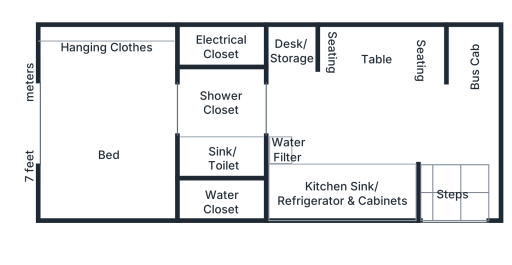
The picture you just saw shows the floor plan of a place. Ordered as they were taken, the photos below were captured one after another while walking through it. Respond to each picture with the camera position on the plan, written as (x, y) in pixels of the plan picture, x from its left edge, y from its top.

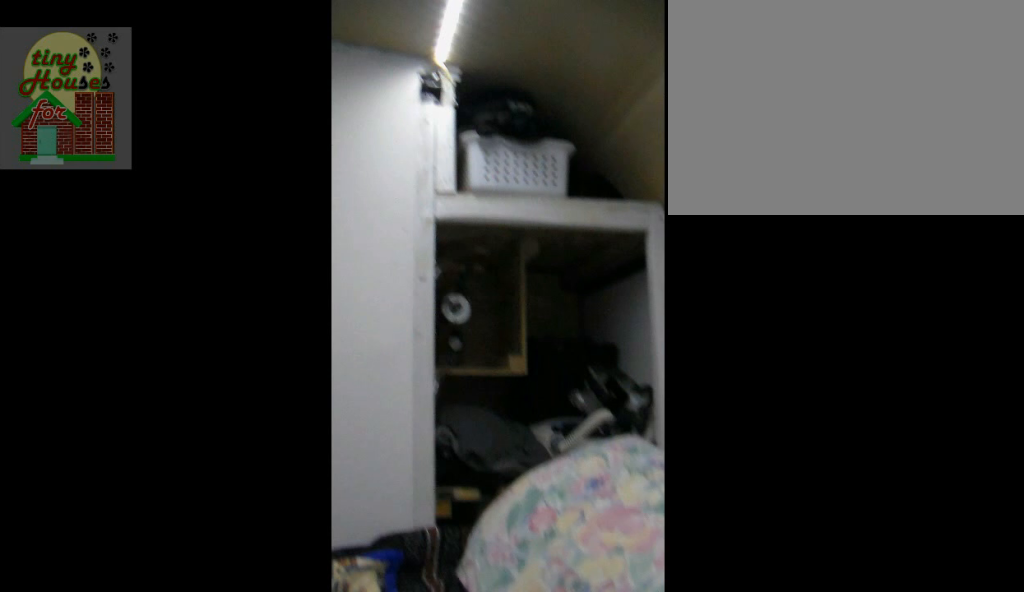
(50, 123)
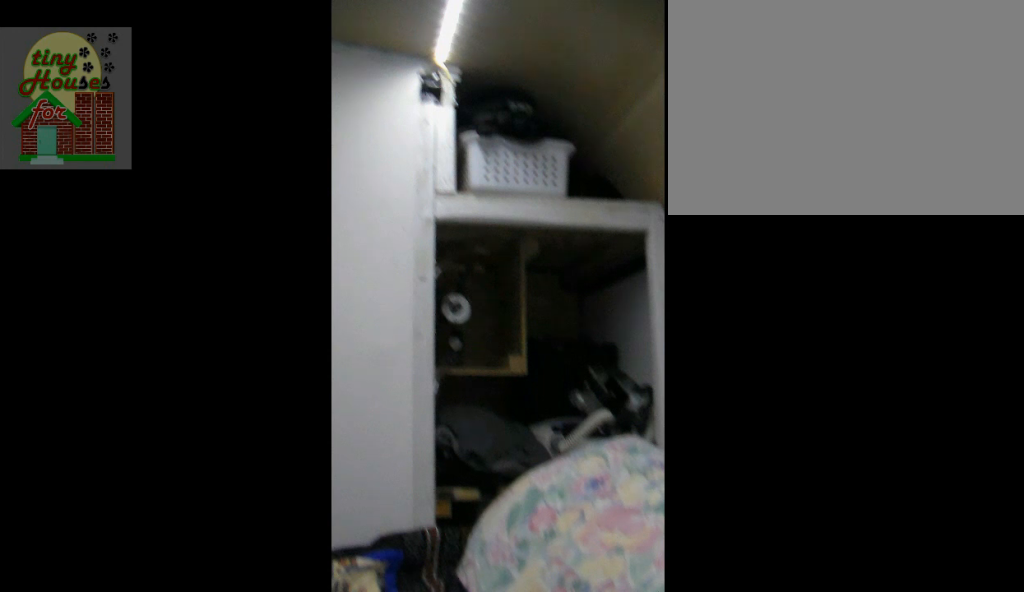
(49, 124)
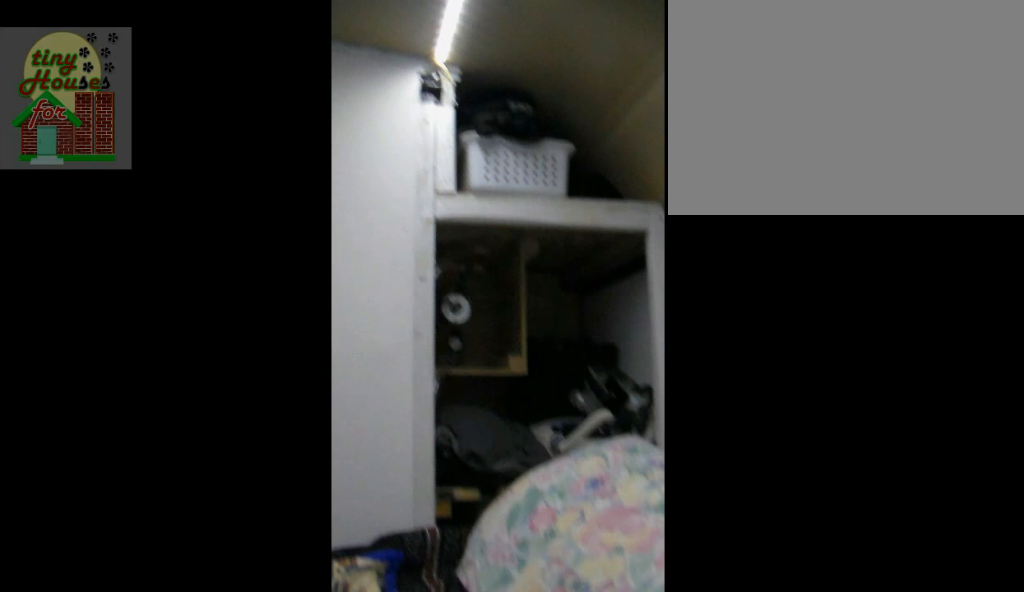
(47, 122)
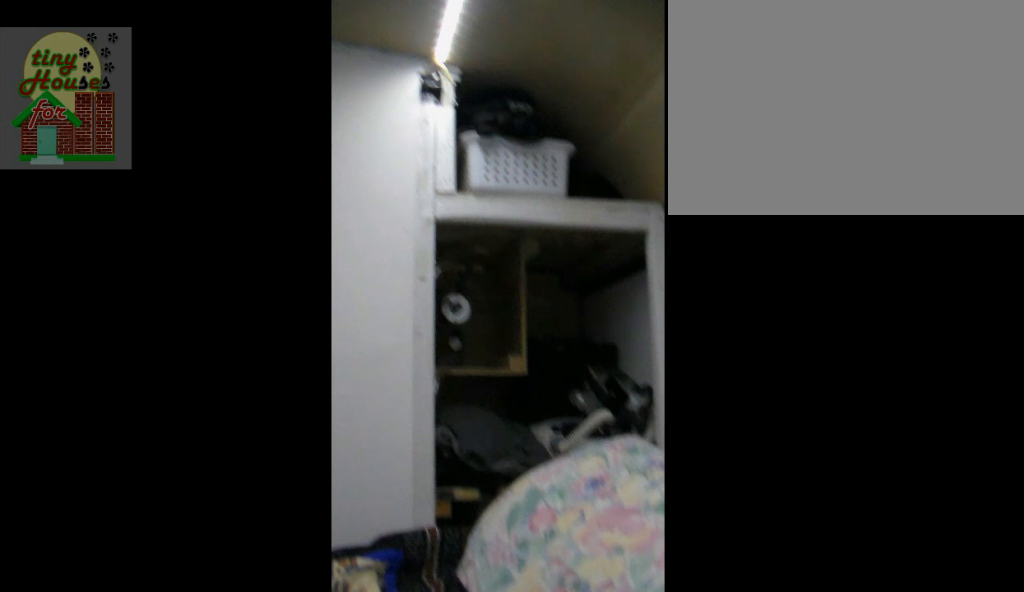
(39, 121)
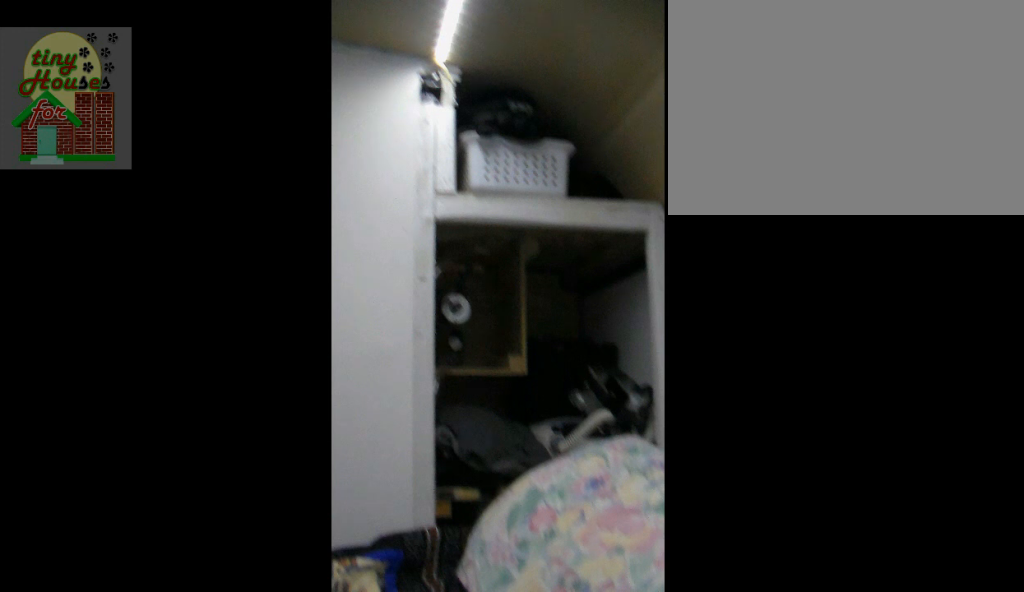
(39, 121)
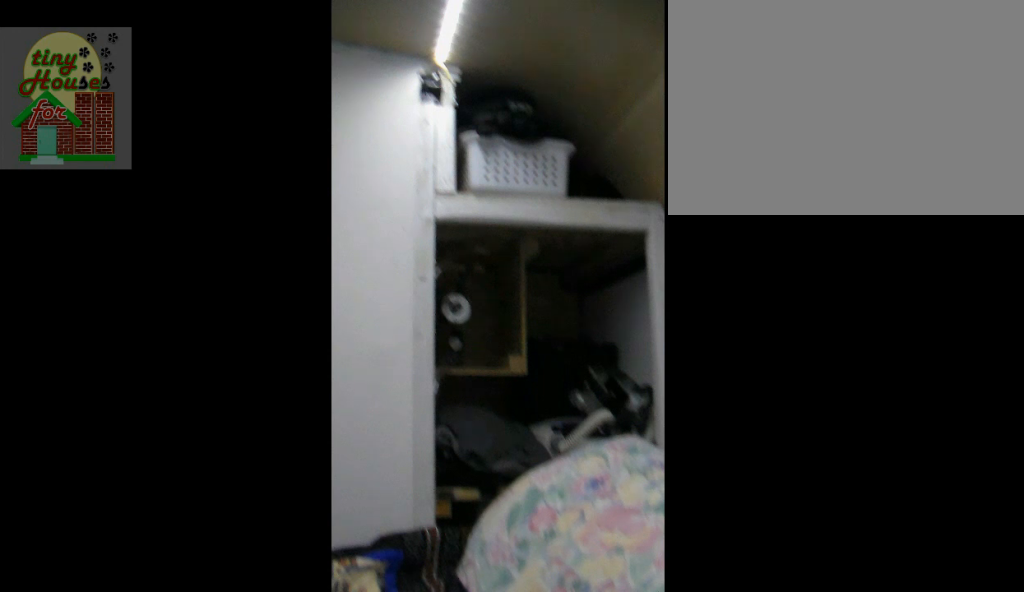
(55, 122)
